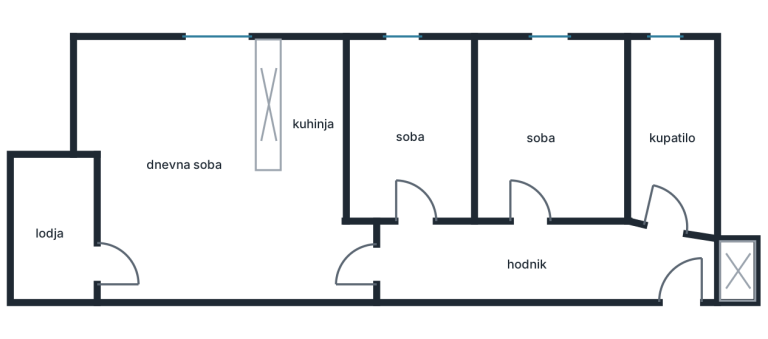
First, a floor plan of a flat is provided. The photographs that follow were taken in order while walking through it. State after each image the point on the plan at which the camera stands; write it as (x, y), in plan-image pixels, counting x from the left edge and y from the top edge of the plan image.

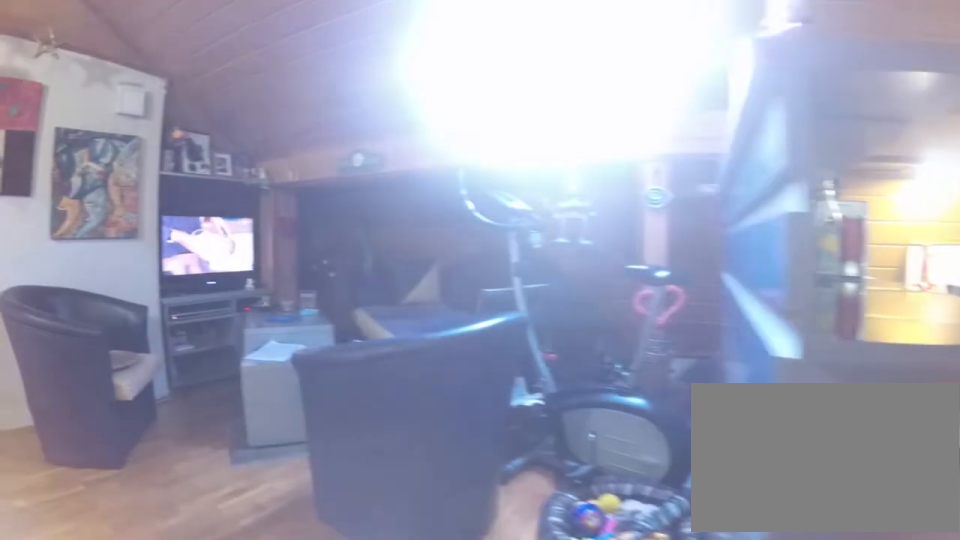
(315, 246)
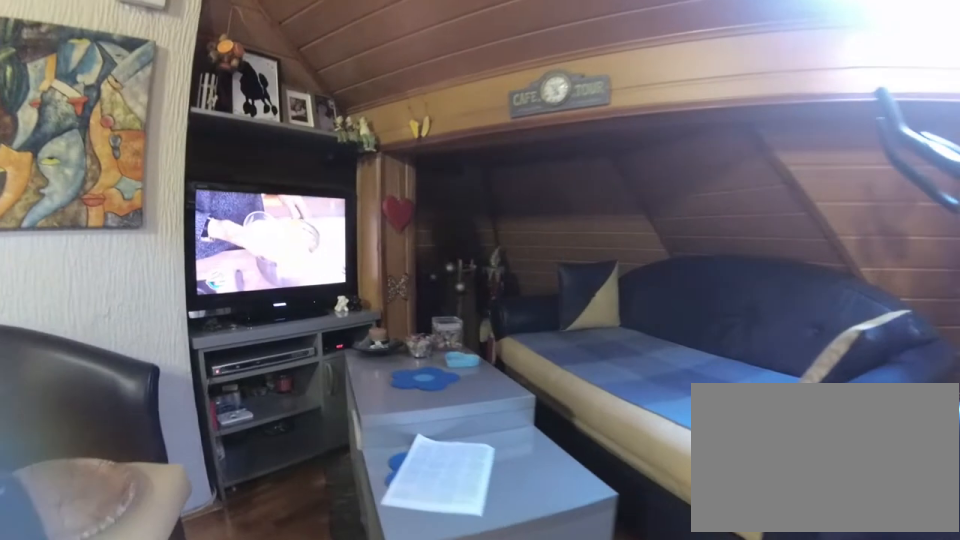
(215, 172)
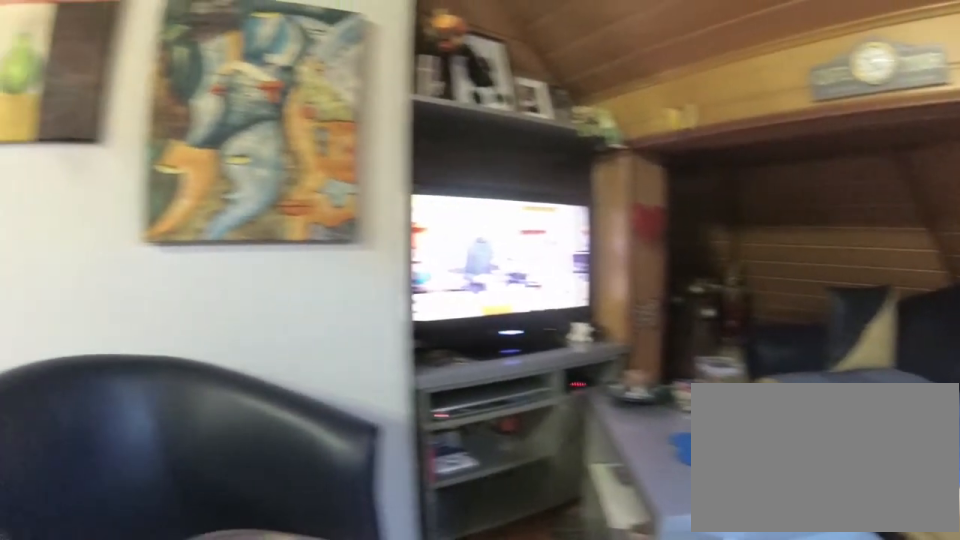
(170, 137)
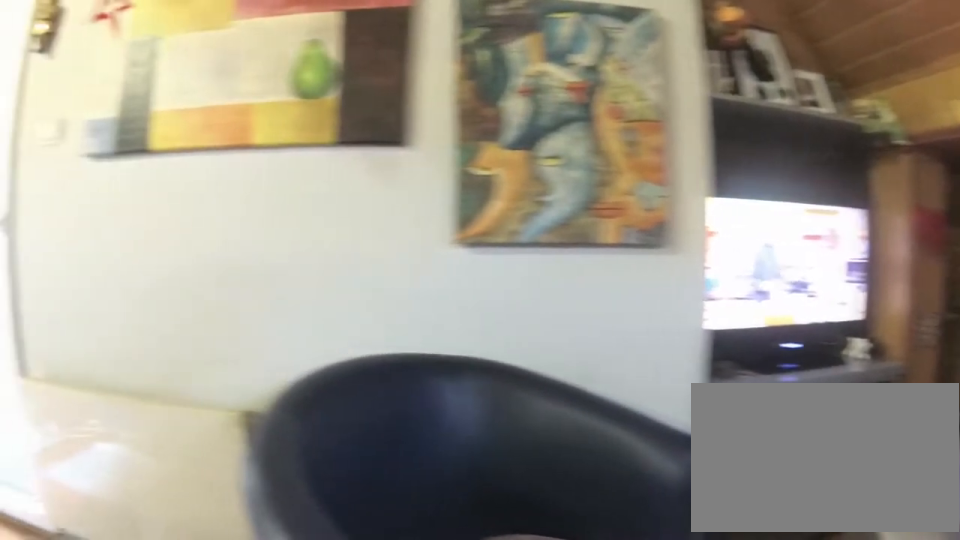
(164, 131)
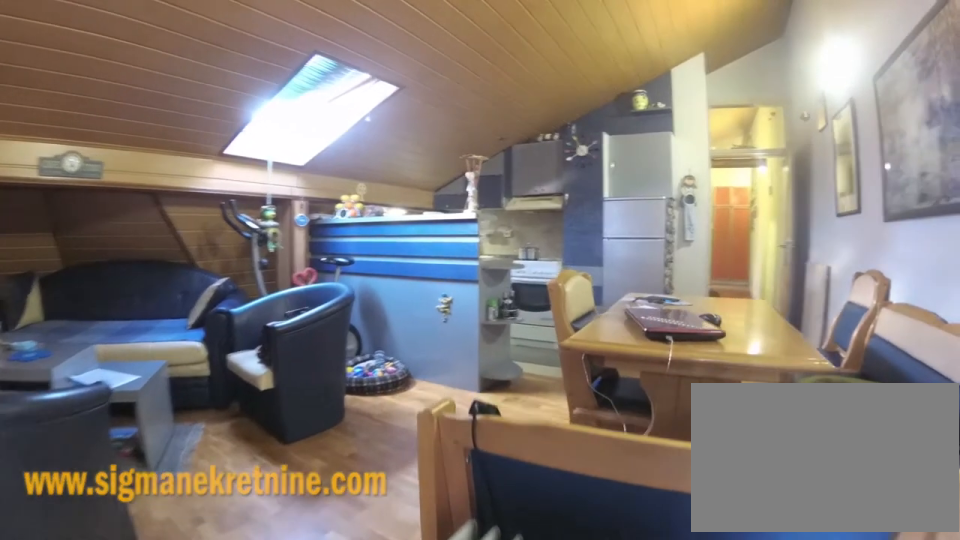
(127, 262)
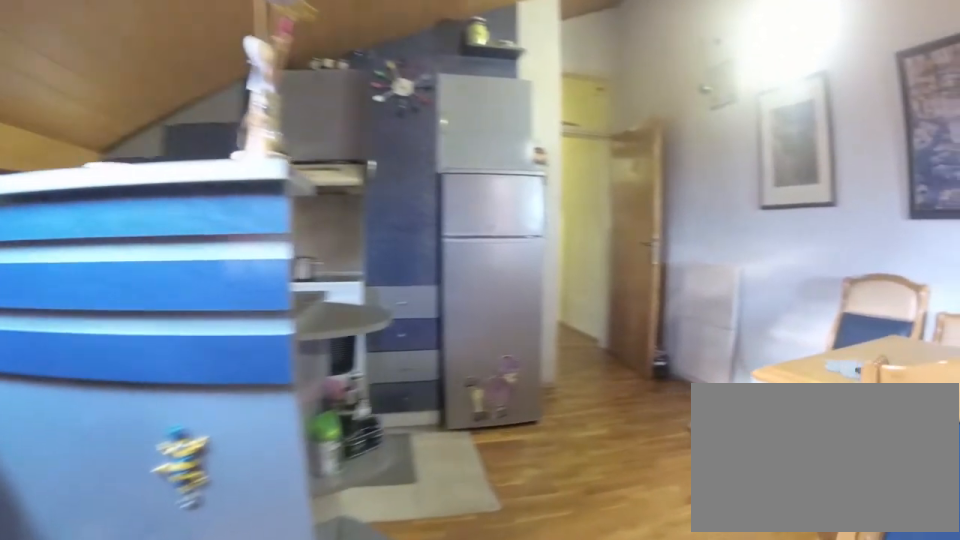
(183, 218)
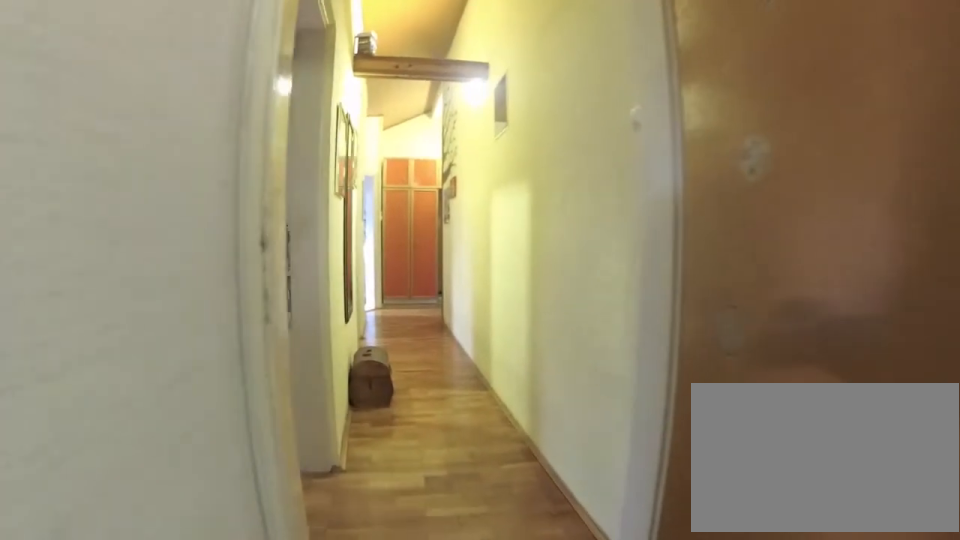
(305, 261)
